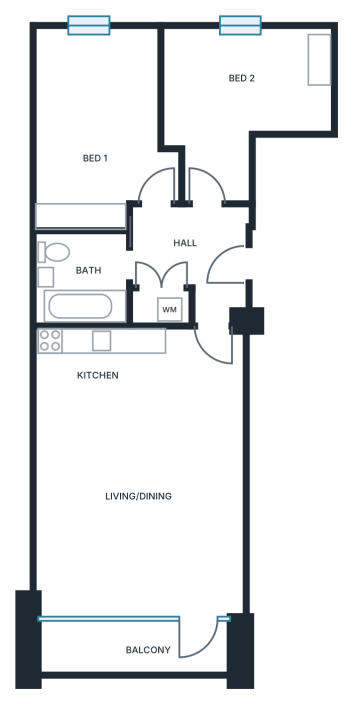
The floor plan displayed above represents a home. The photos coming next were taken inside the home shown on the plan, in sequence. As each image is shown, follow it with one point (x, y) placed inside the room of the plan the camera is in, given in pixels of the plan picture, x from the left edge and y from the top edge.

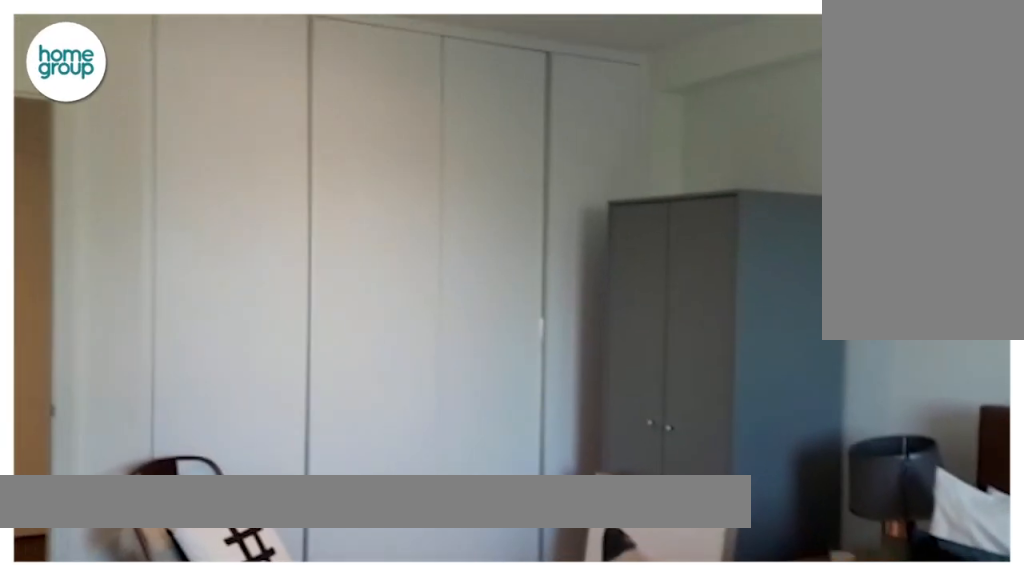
(102, 124)
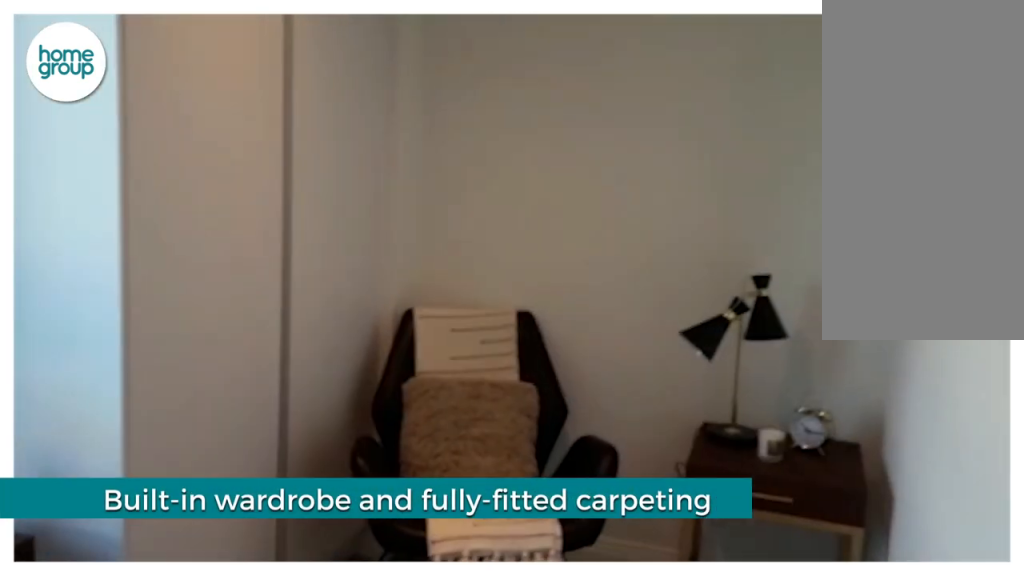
(234, 106)
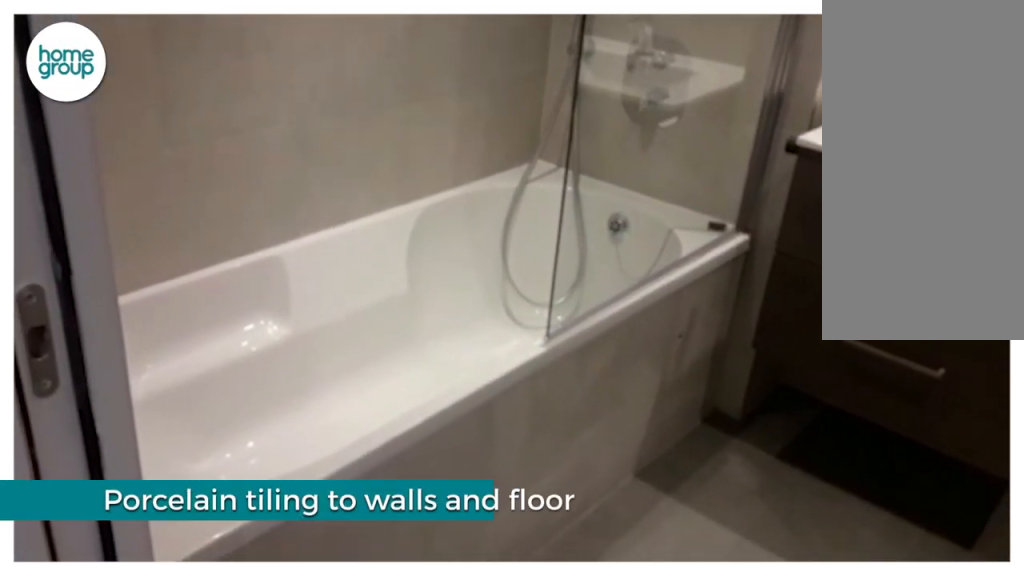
(81, 278)
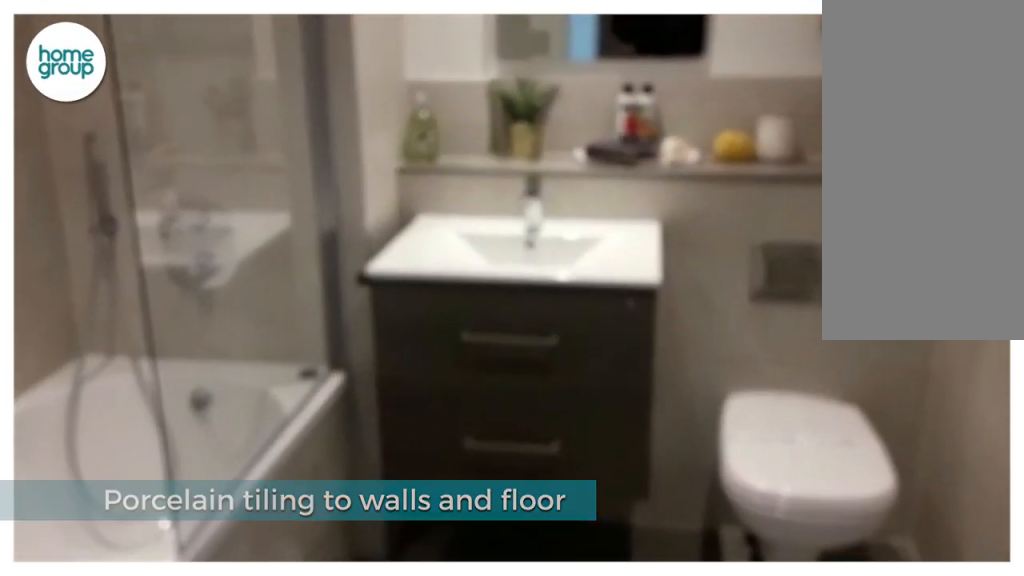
(81, 278)
